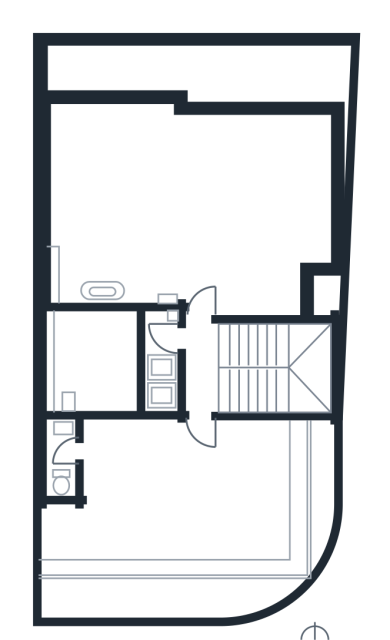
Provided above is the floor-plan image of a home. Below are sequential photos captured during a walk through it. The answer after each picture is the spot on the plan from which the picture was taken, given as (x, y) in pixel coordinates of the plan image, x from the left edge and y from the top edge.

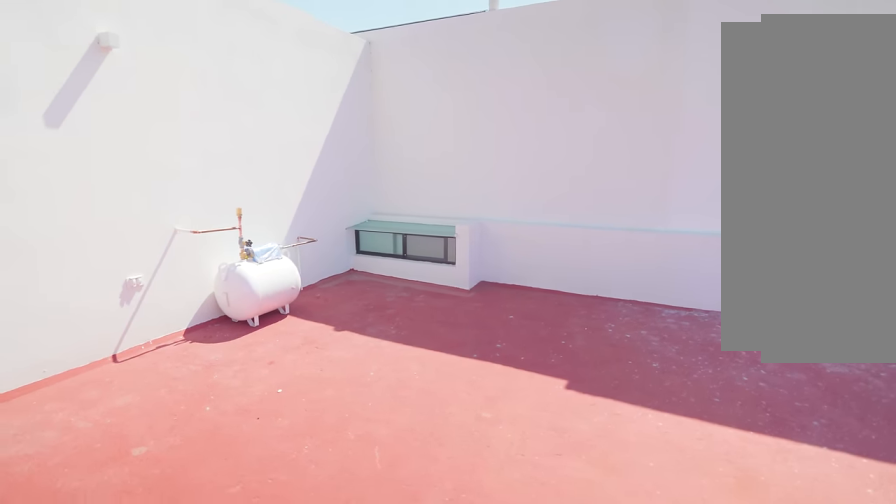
(269, 245)
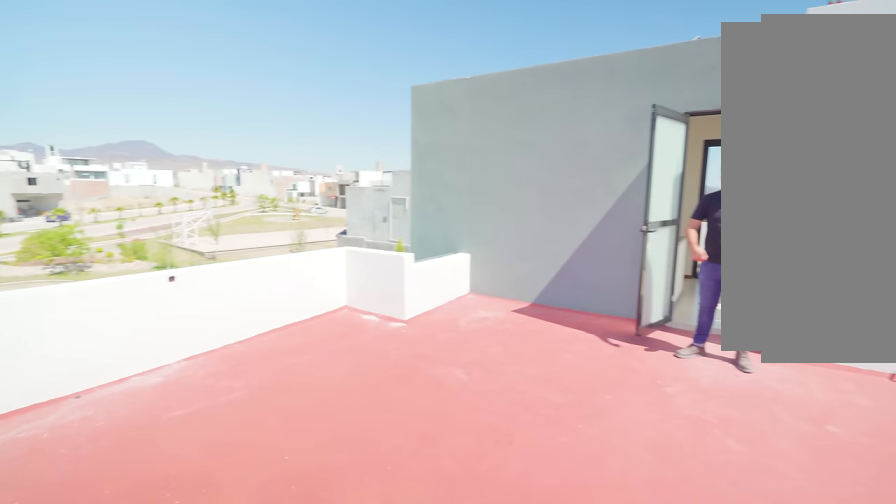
(206, 213)
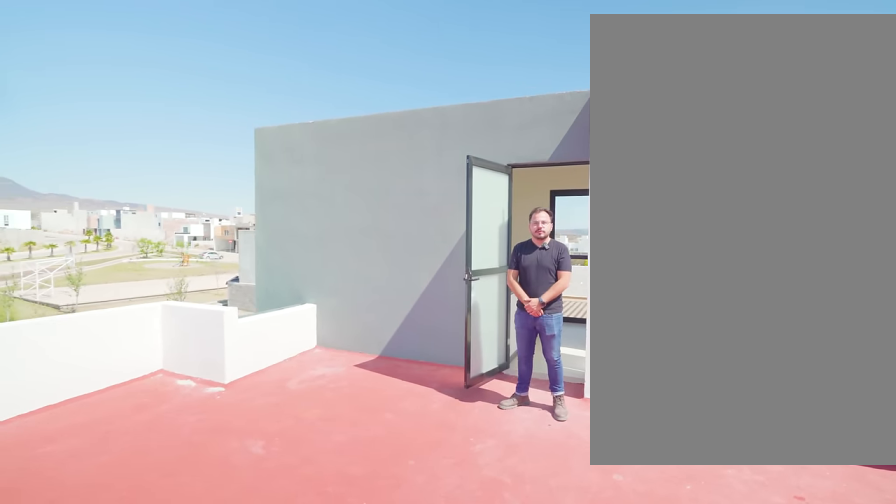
(209, 213)
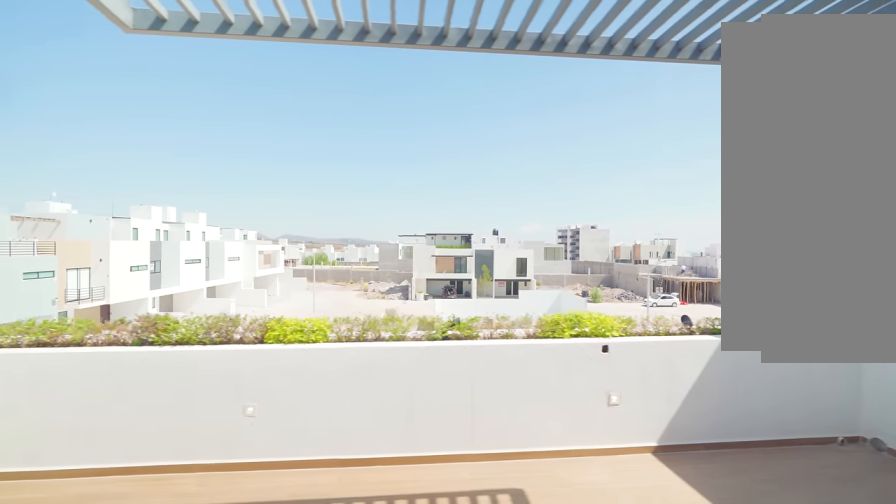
(202, 467)
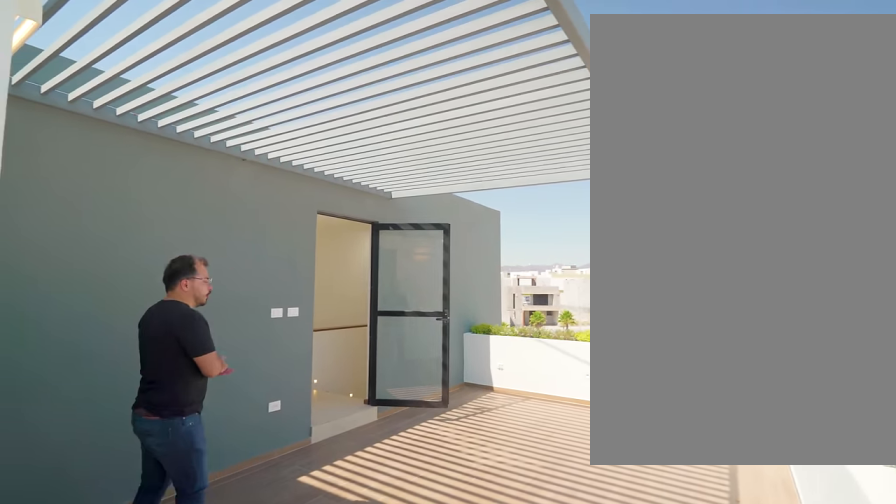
(61, 557)
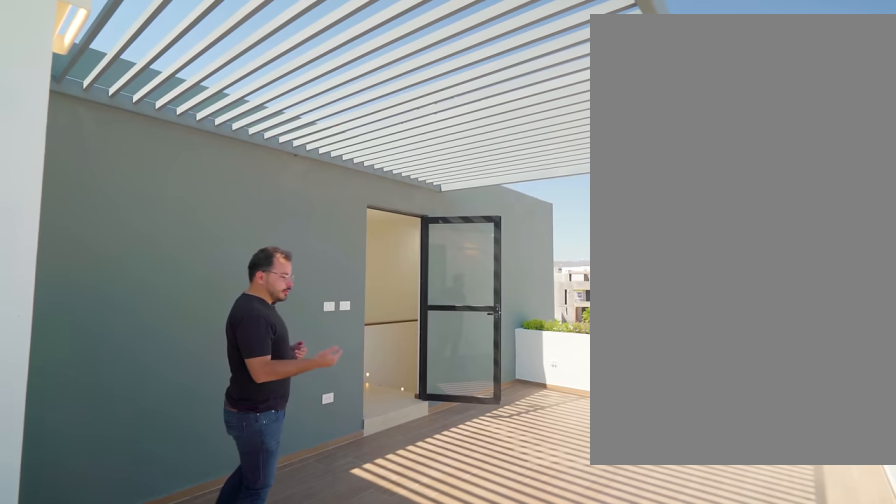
(62, 557)
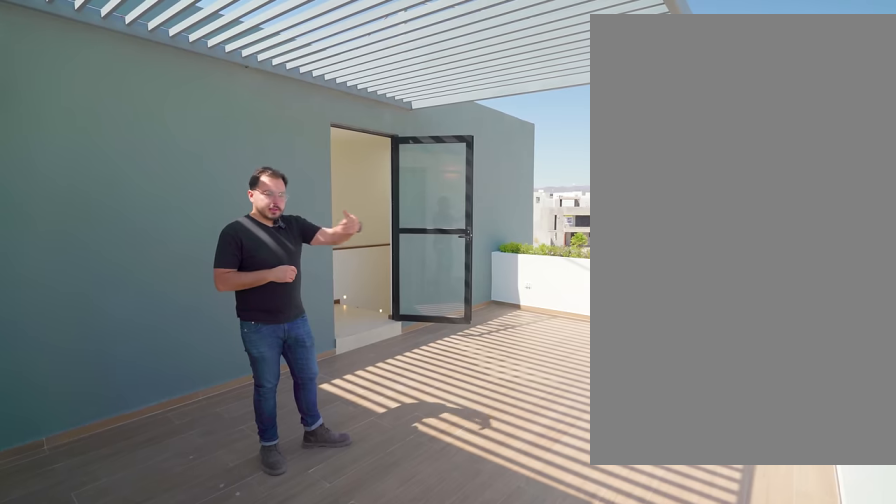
(62, 557)
